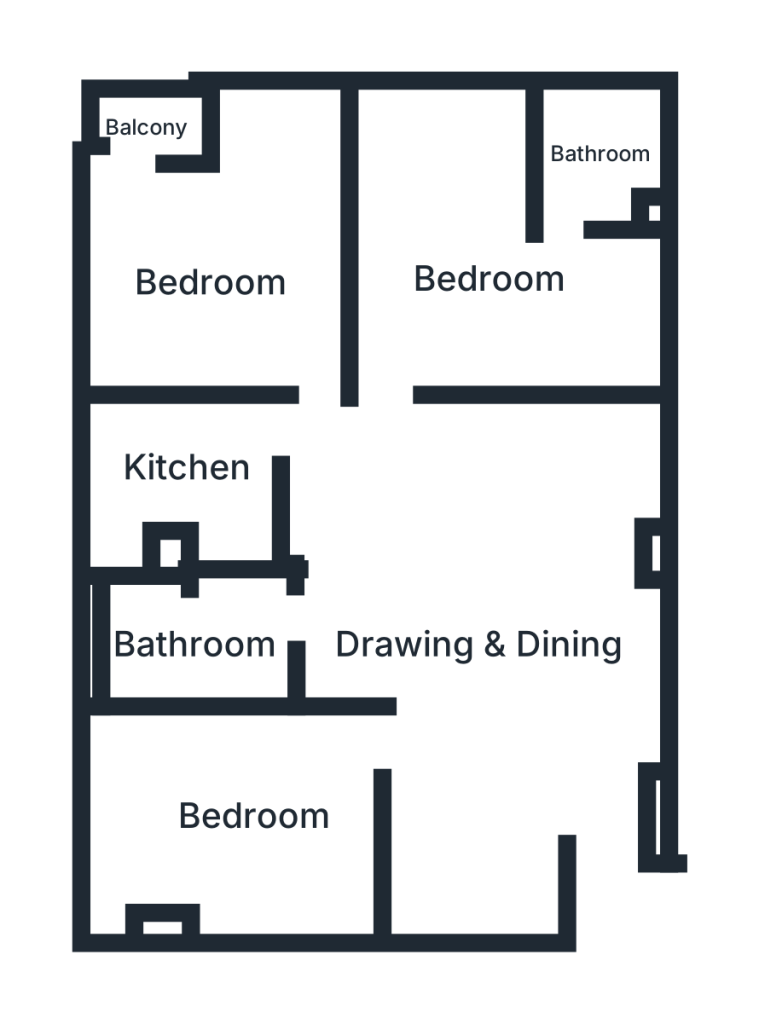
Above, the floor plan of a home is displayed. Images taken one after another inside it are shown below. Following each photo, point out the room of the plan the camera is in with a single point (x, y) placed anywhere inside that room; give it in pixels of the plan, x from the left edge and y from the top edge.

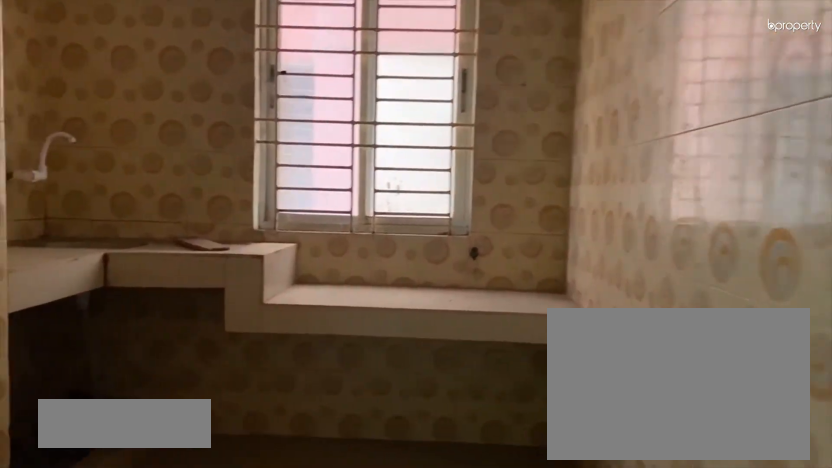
(191, 466)
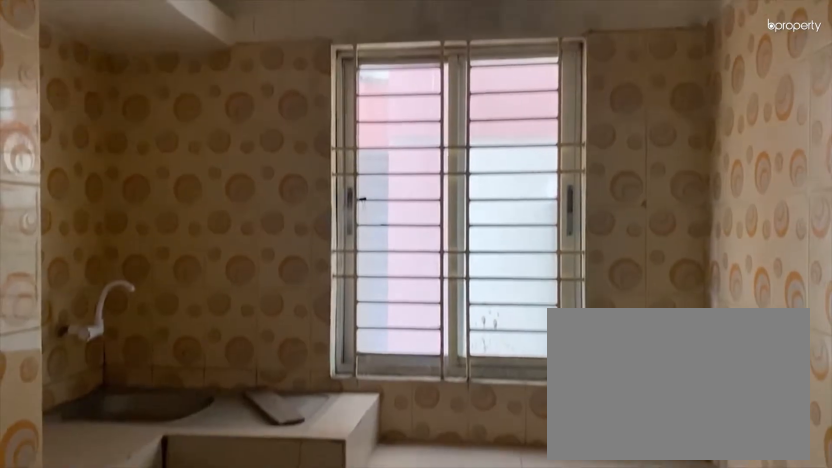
(191, 466)
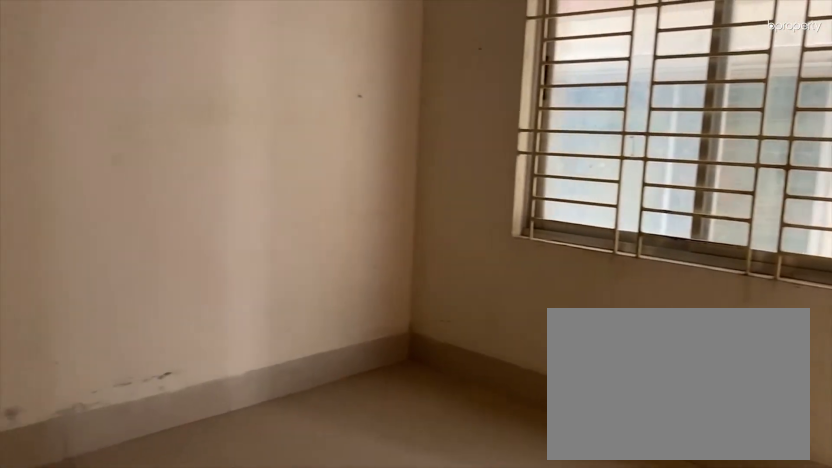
(206, 285)
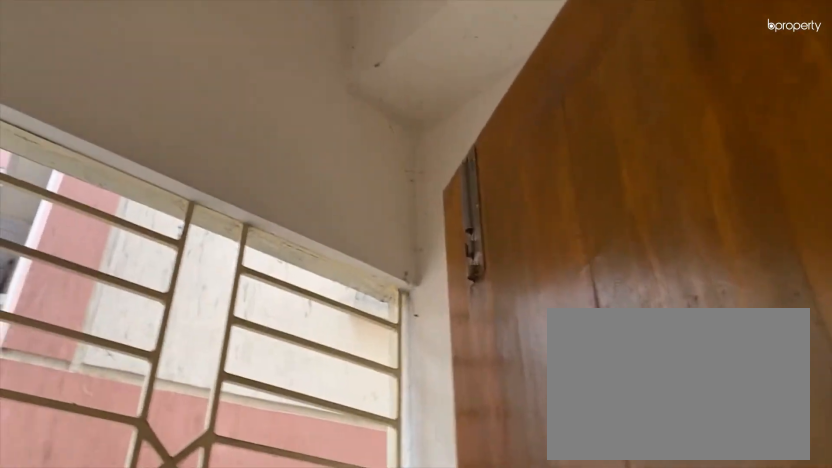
(147, 128)
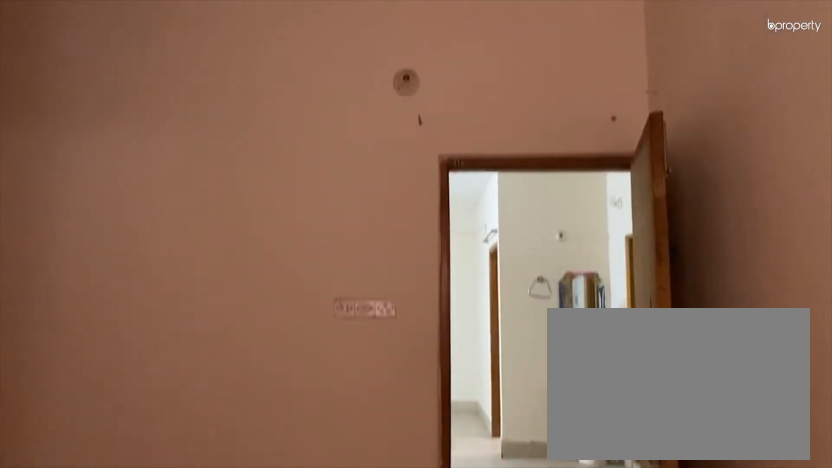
(481, 277)
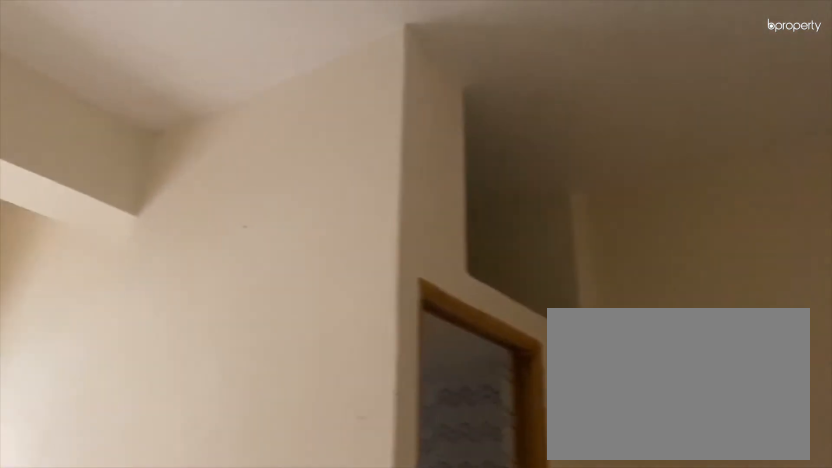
(481, 277)
